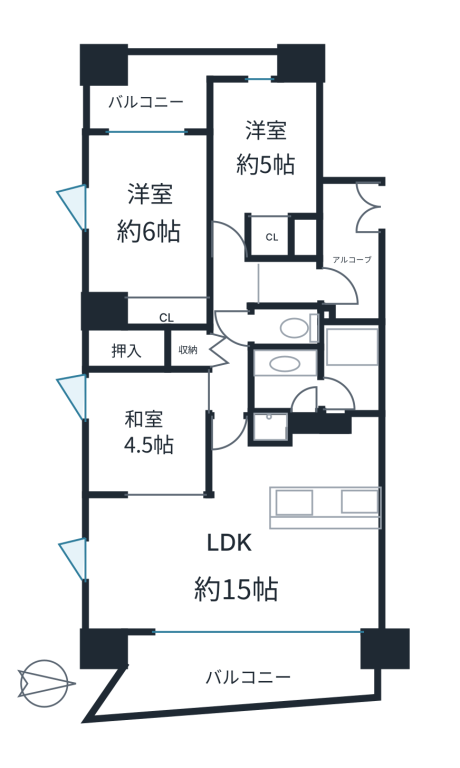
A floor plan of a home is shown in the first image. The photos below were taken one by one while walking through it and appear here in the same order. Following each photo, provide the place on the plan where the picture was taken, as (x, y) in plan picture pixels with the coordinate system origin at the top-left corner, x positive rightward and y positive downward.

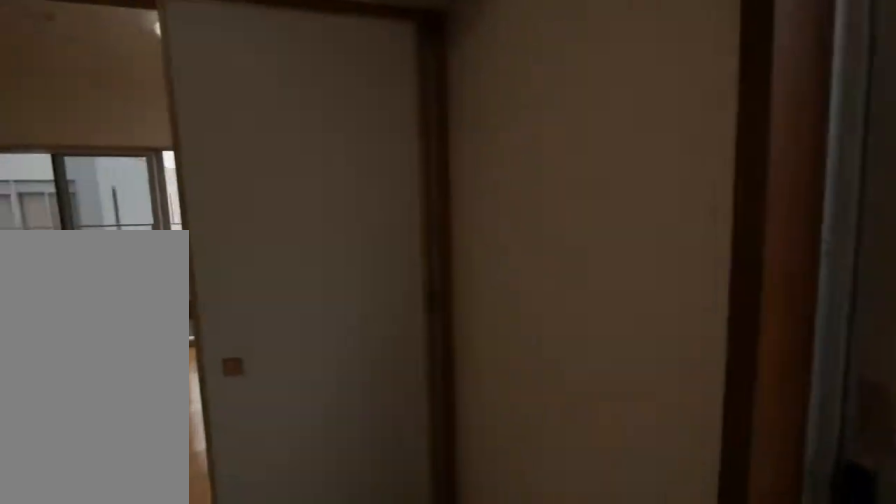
(133, 448)
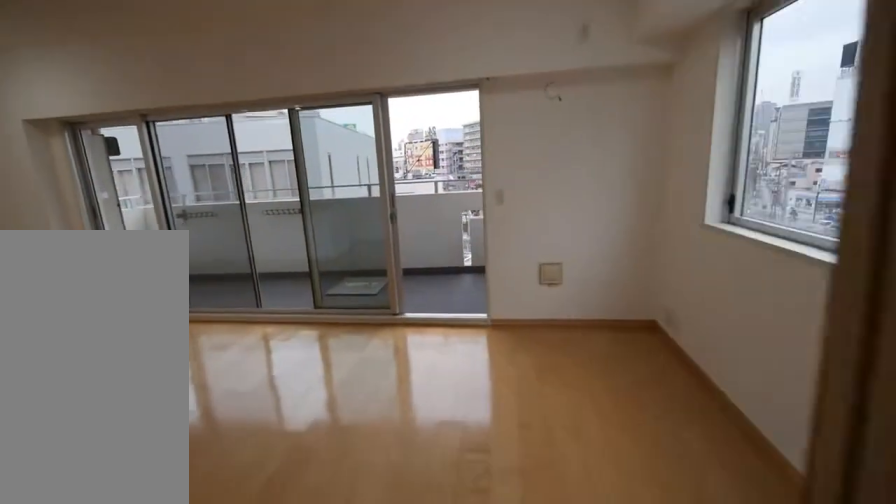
(133, 448)
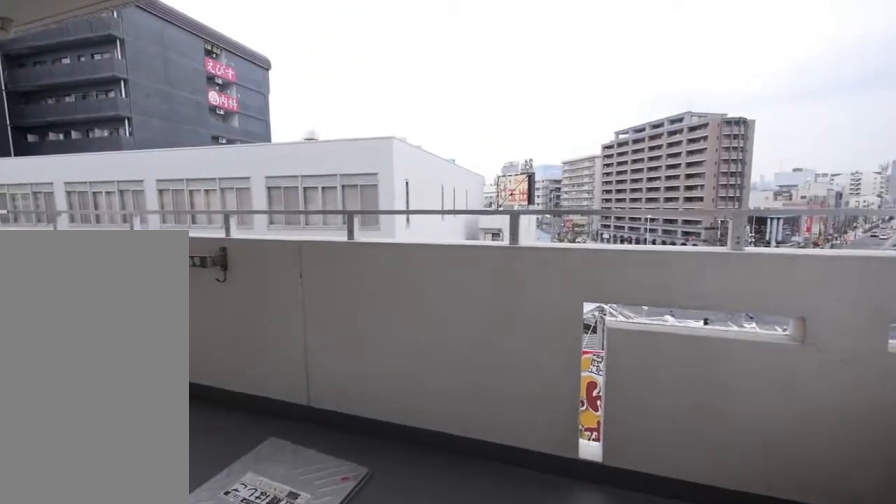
(149, 674)
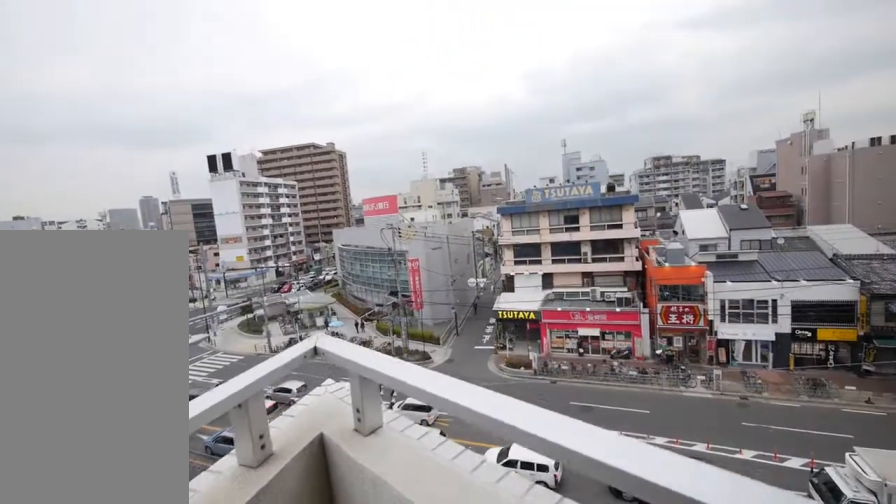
(149, 671)
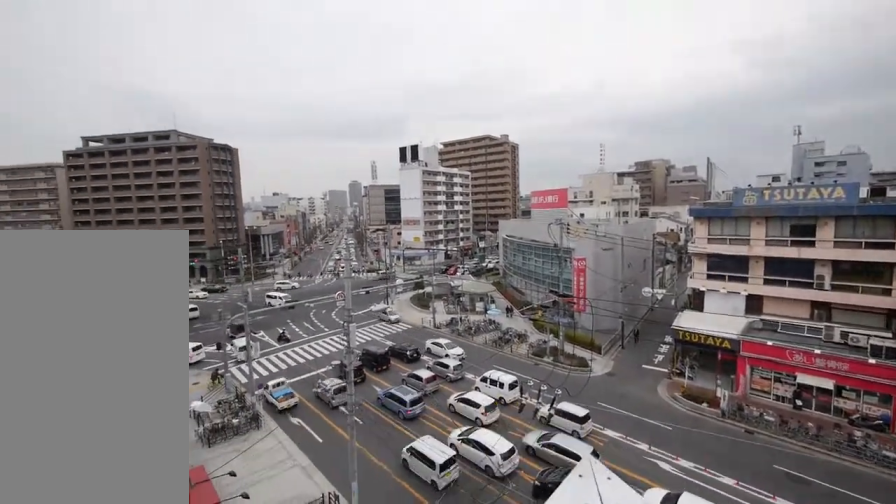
(150, 674)
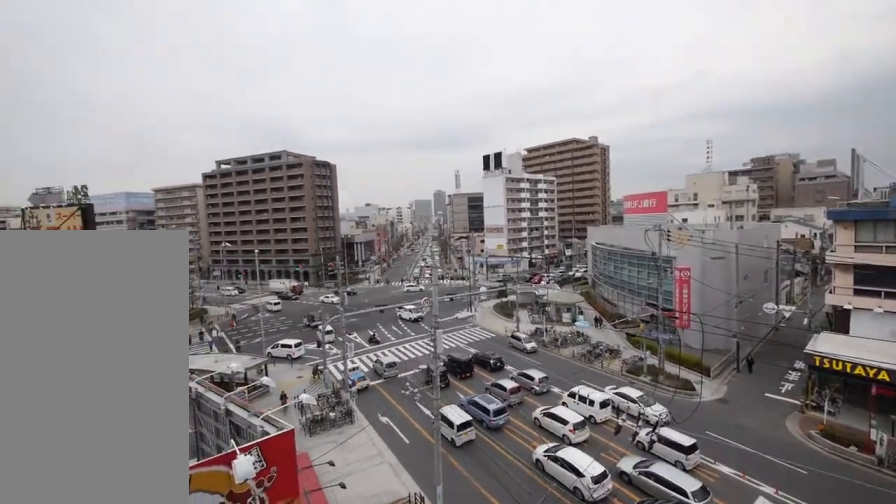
(150, 674)
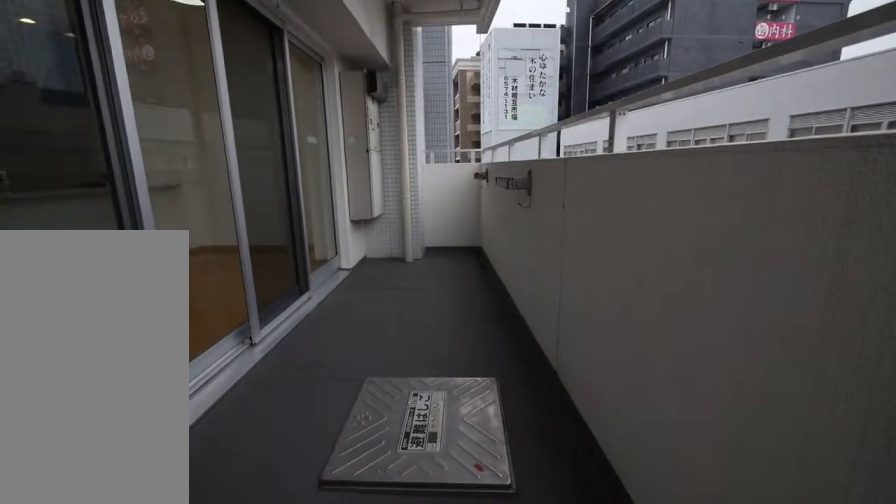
(148, 672)
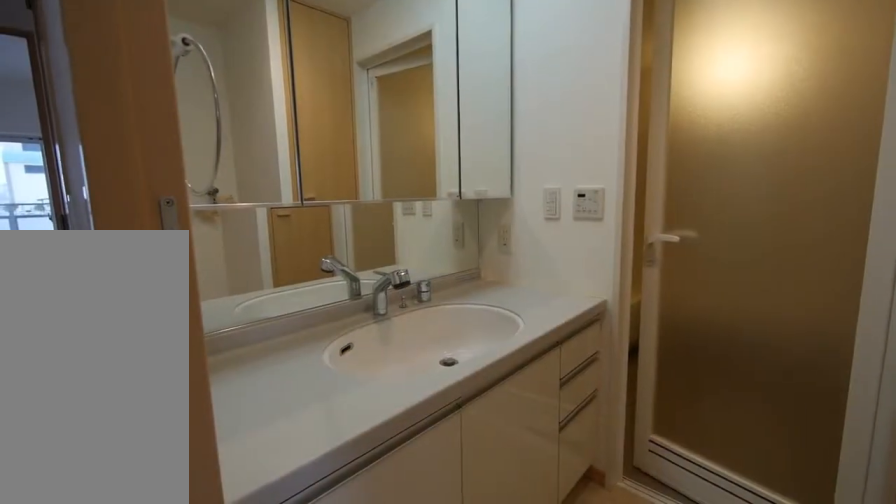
(300, 384)
